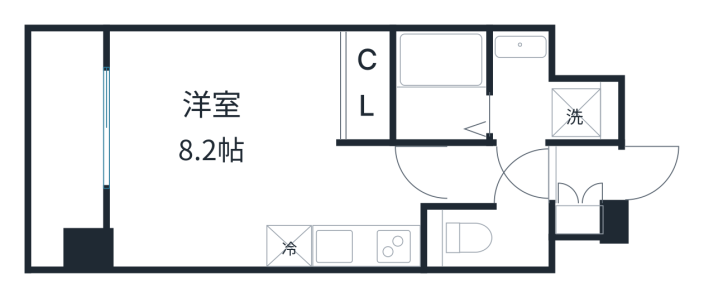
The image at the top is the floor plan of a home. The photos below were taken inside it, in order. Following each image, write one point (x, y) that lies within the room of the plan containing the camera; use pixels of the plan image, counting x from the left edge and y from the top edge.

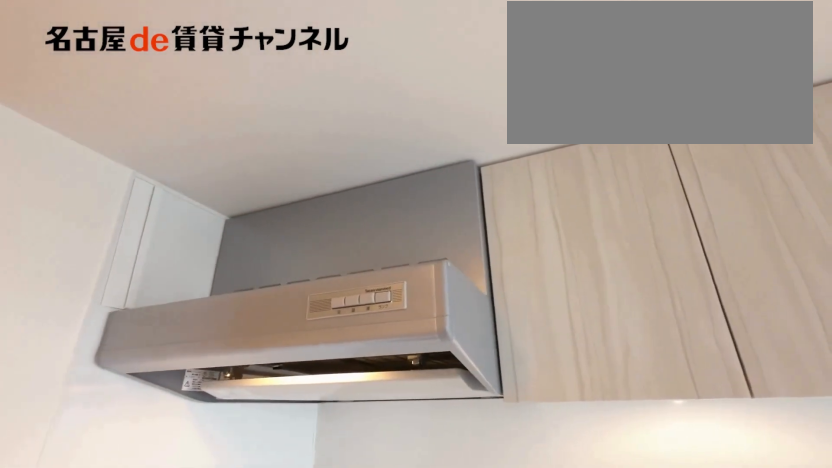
(366, 246)
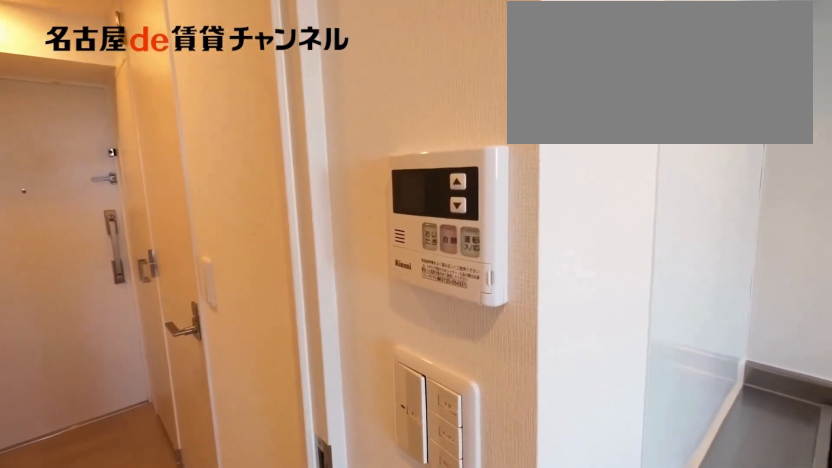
(366, 246)
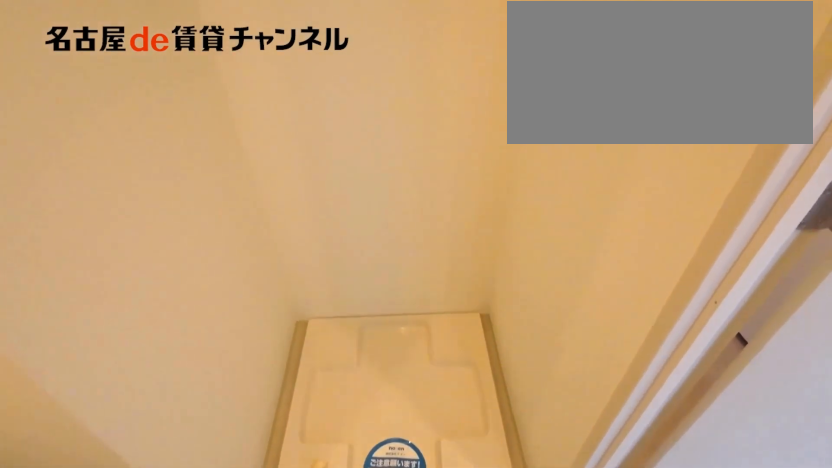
(545, 95)
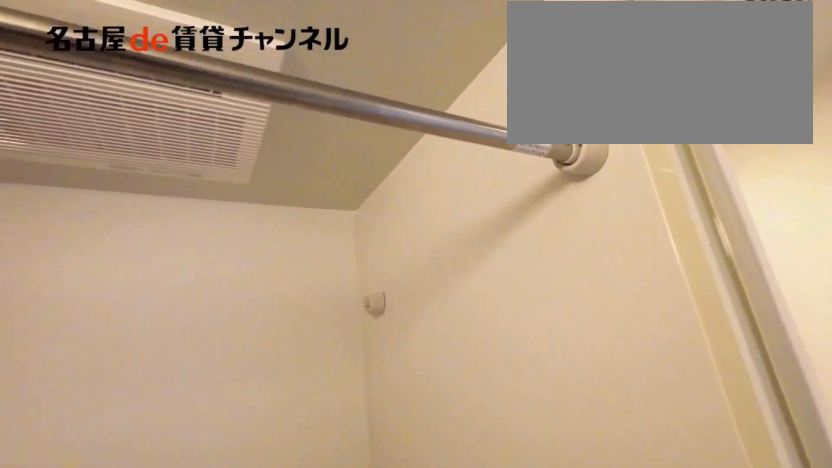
(441, 85)
